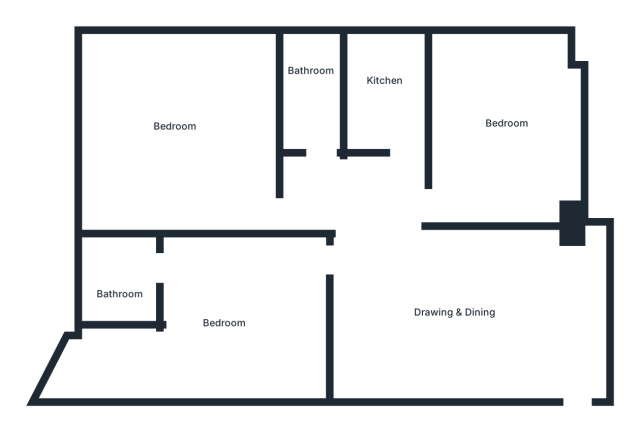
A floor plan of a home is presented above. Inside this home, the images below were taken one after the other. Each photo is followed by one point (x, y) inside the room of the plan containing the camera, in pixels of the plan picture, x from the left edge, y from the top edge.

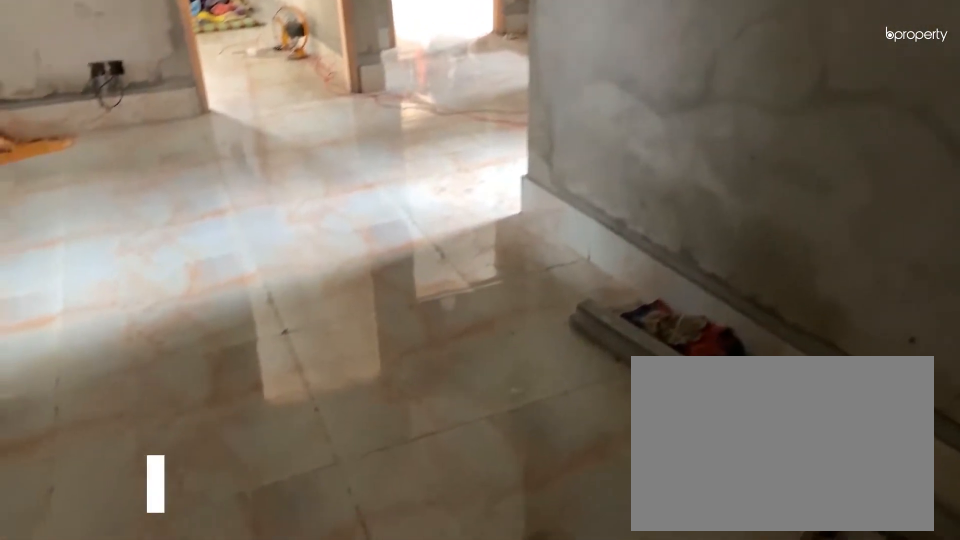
(465, 312)
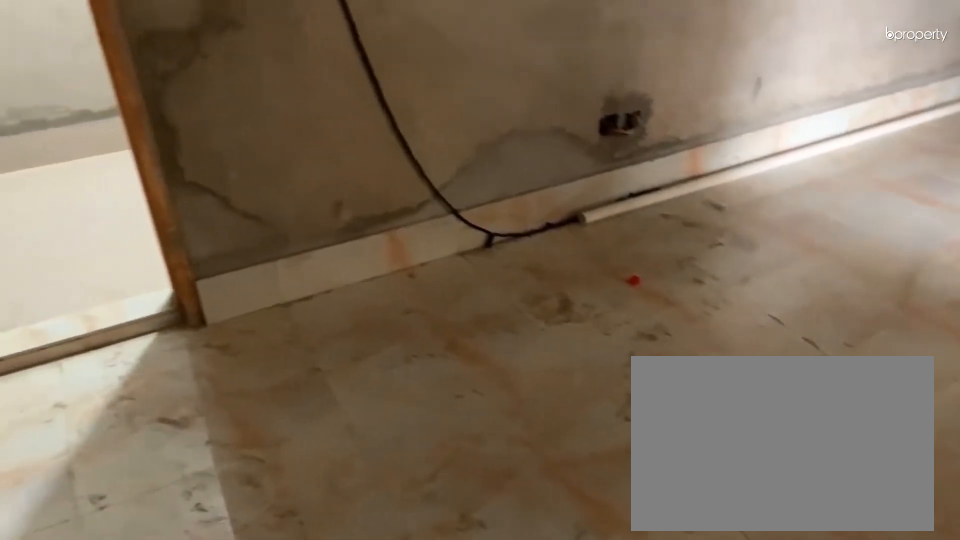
(465, 312)
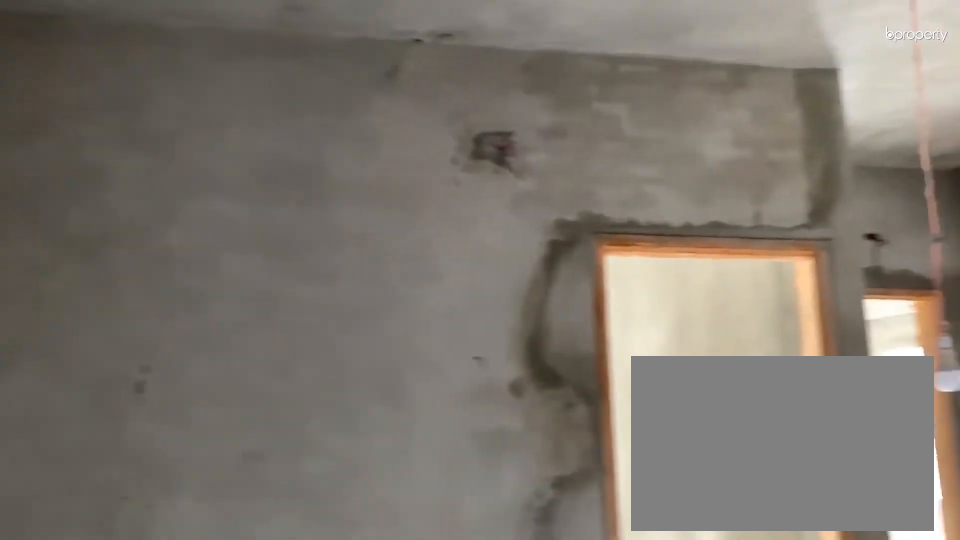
(363, 316)
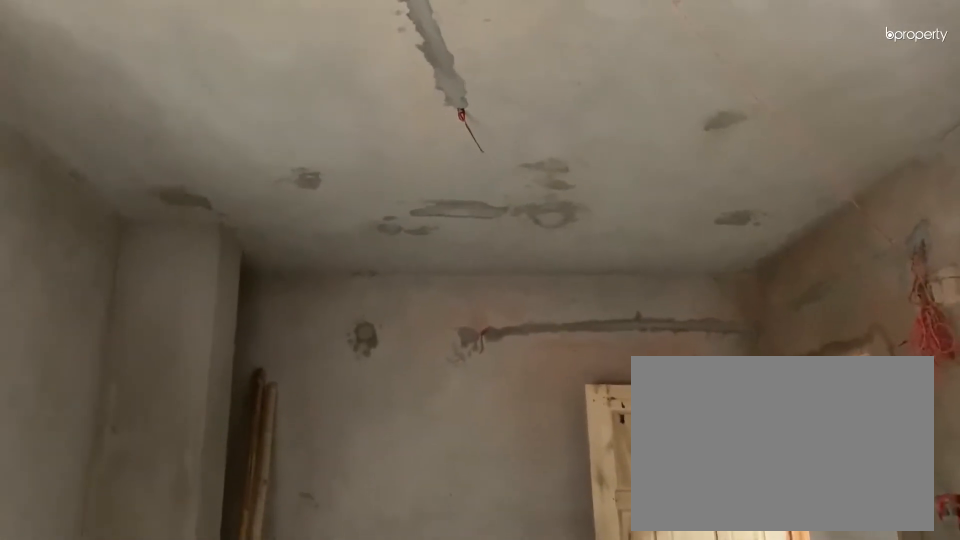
(467, 319)
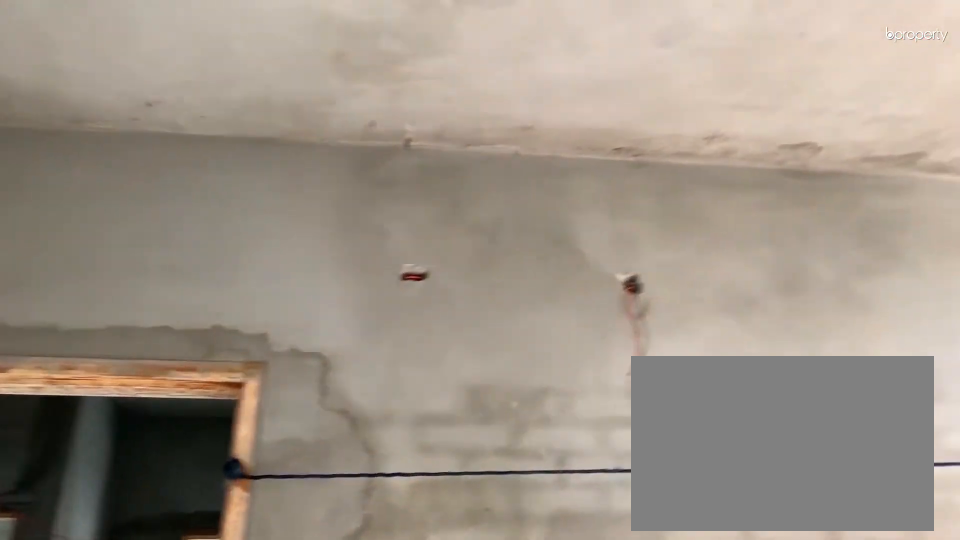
(499, 125)
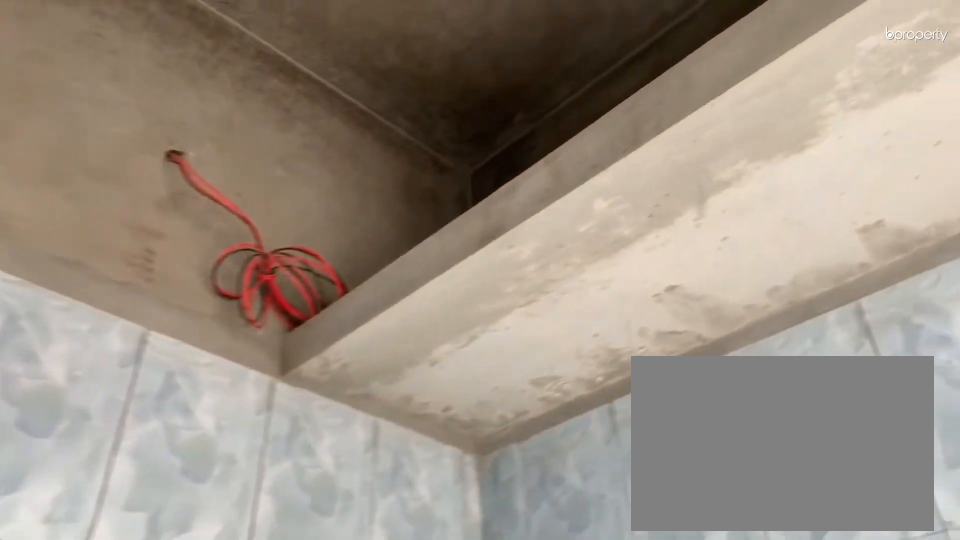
(377, 88)
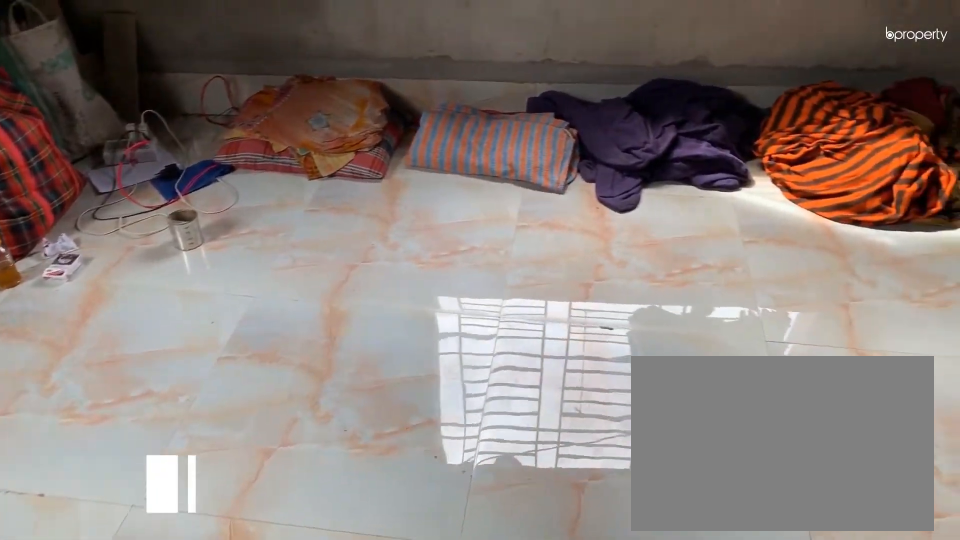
(176, 122)
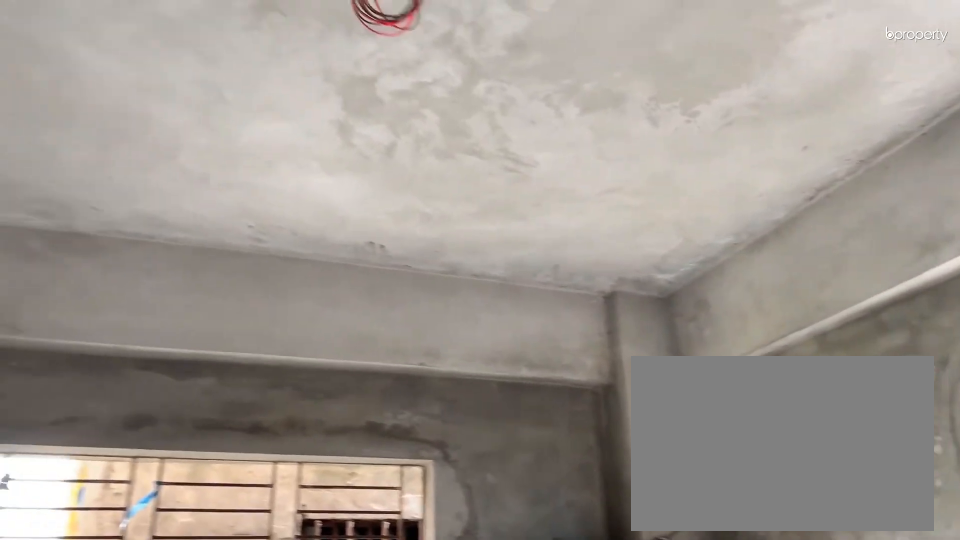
(175, 123)
